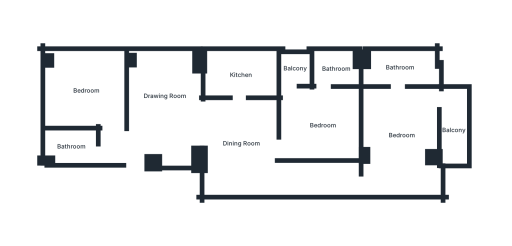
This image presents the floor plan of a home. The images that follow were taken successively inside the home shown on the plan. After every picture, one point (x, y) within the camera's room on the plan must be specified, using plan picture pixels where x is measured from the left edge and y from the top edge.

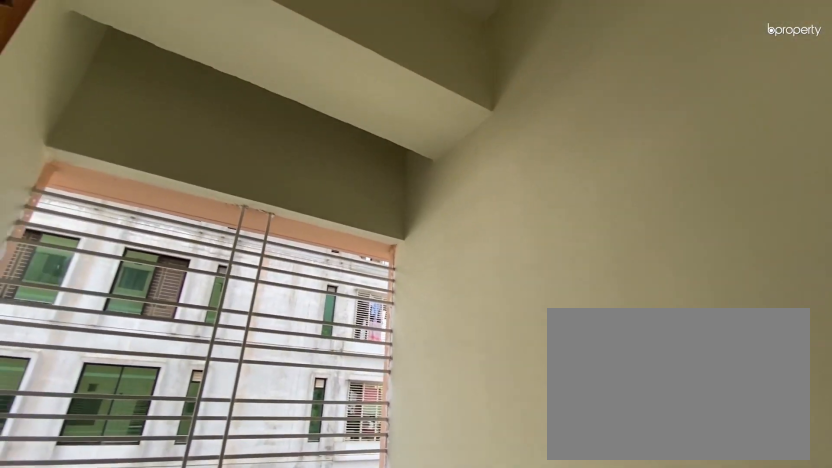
(294, 68)
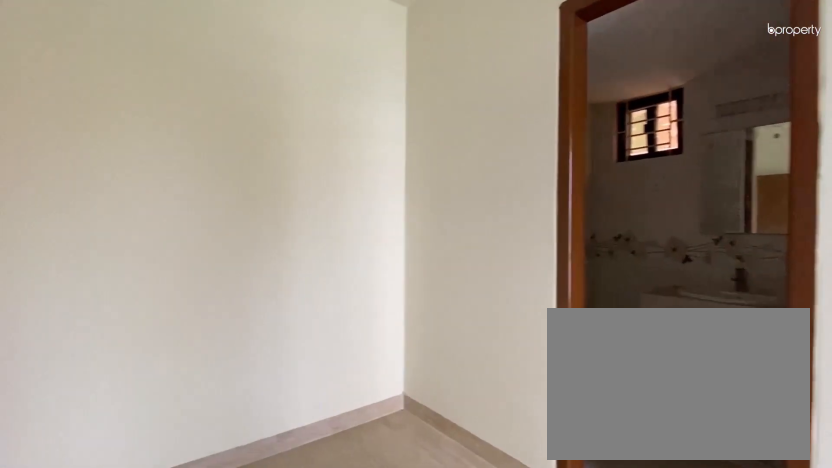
(400, 135)
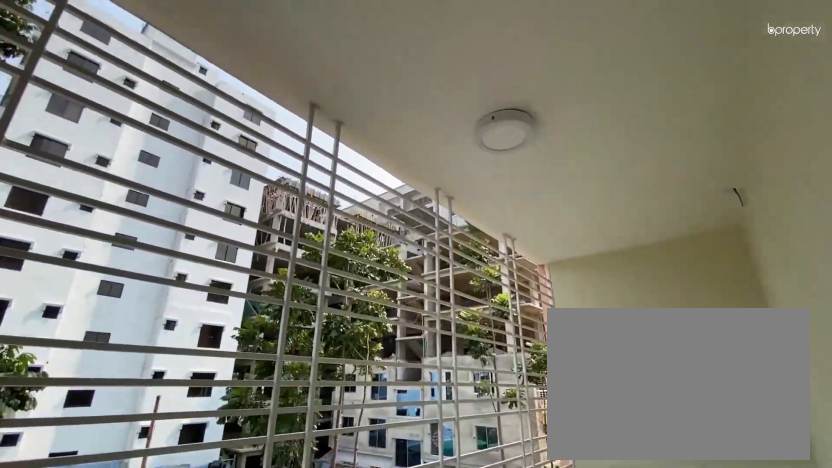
(454, 130)
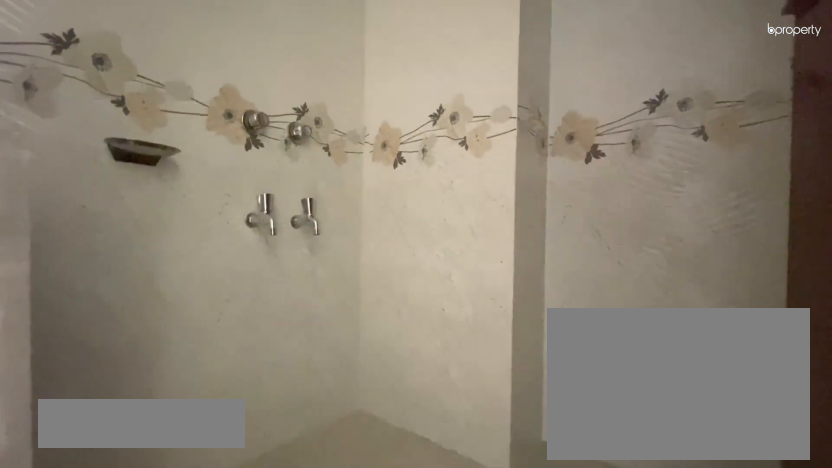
(399, 67)
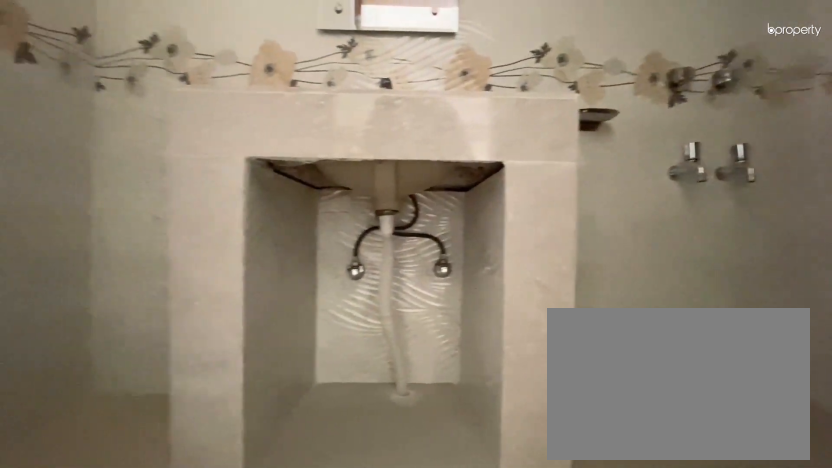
(399, 67)
